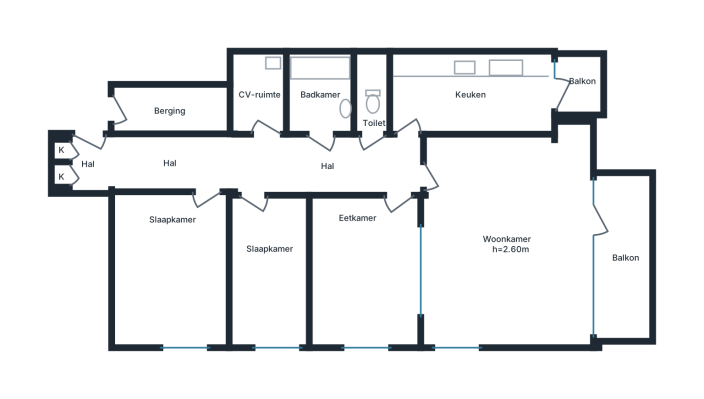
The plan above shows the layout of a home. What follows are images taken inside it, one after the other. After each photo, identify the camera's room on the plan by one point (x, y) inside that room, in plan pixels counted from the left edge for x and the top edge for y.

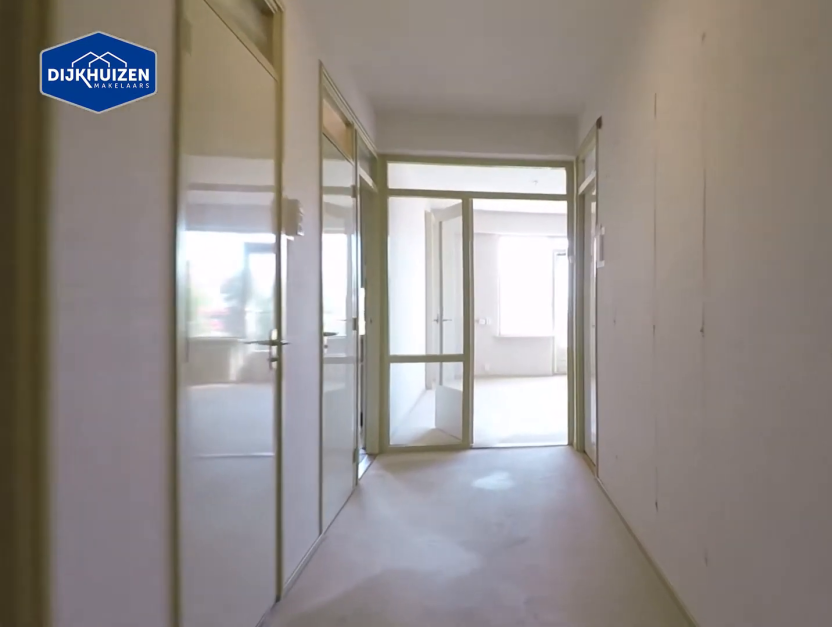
(255, 164)
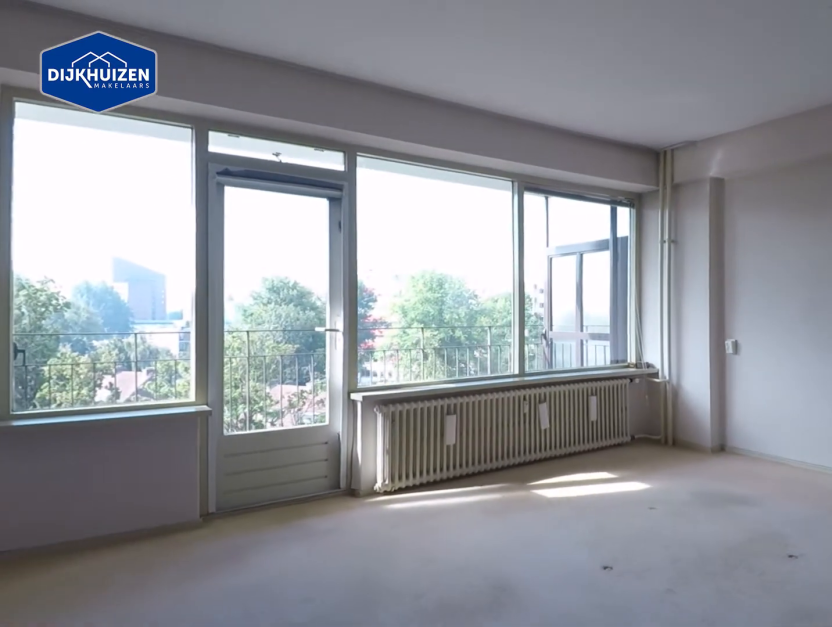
(507, 240)
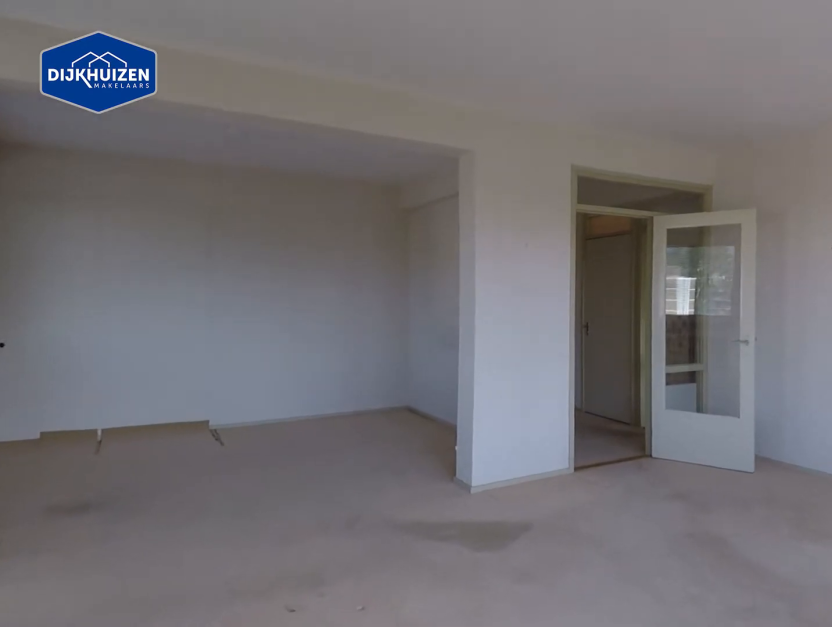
(507, 240)
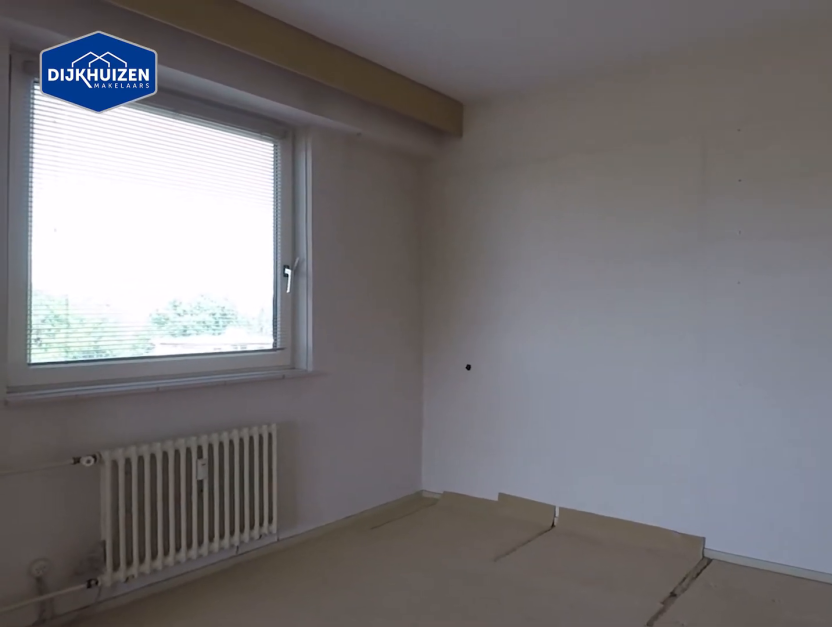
(365, 270)
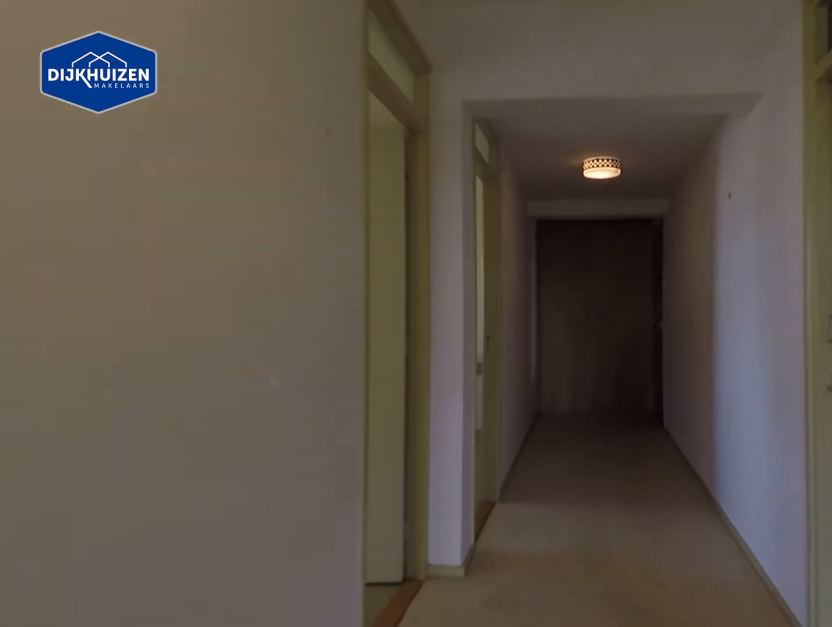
(255, 164)
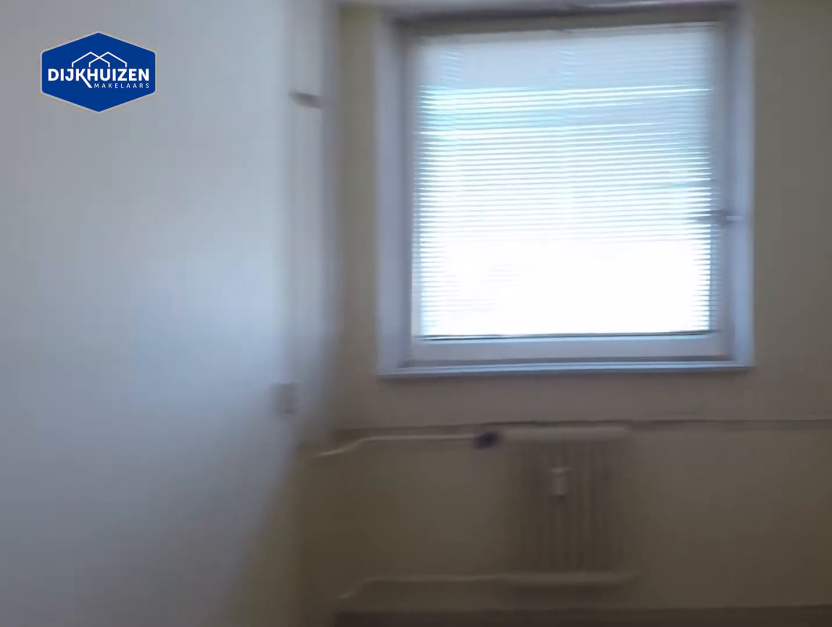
(271, 271)
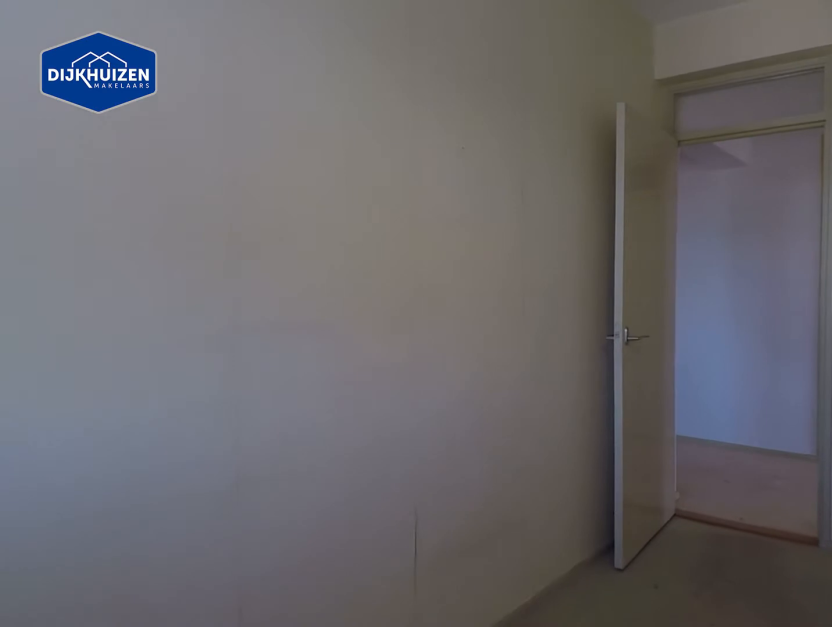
(271, 271)
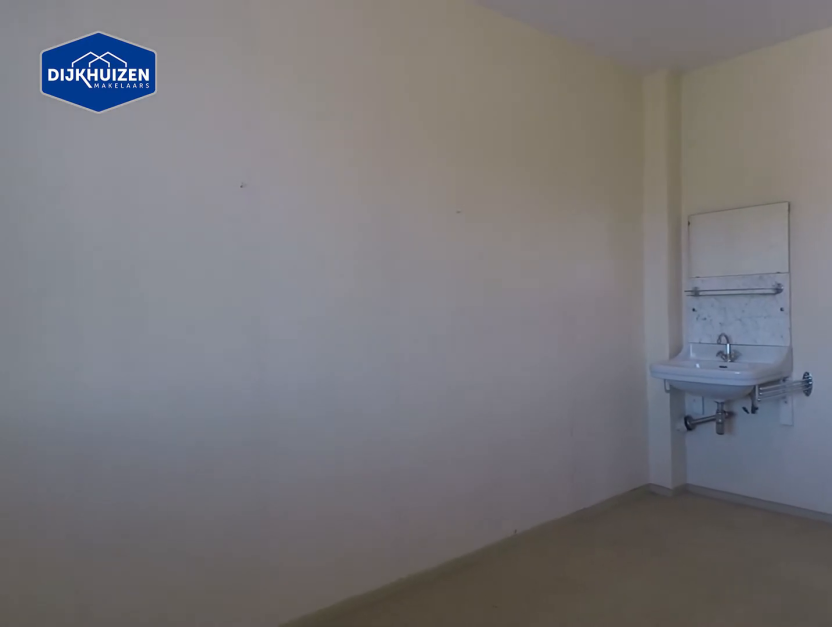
(168, 267)
